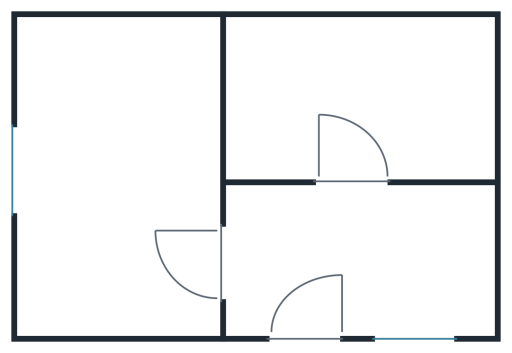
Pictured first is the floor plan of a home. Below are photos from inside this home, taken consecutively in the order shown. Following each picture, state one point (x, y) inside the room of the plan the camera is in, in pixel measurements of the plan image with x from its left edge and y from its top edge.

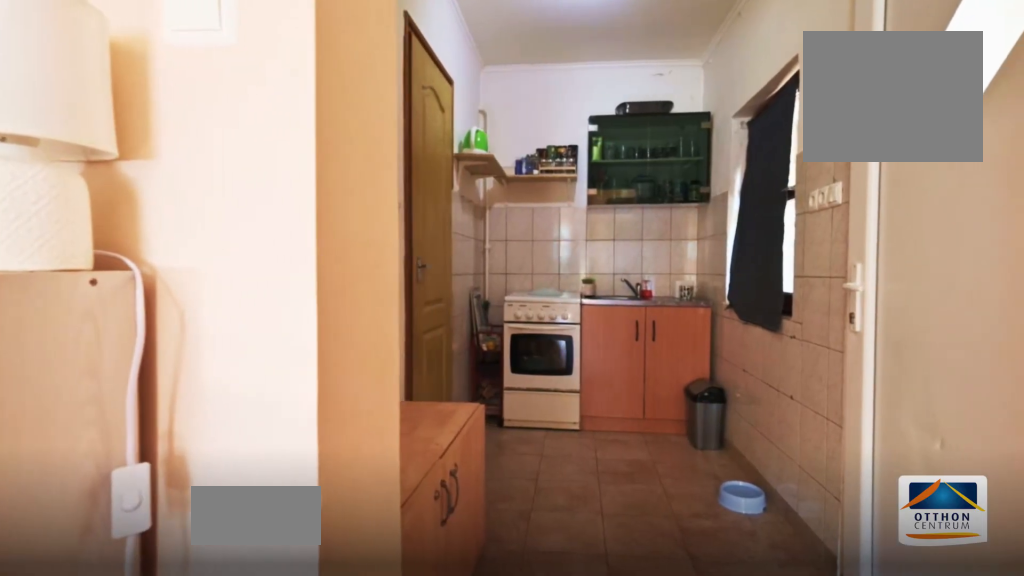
(359, 263)
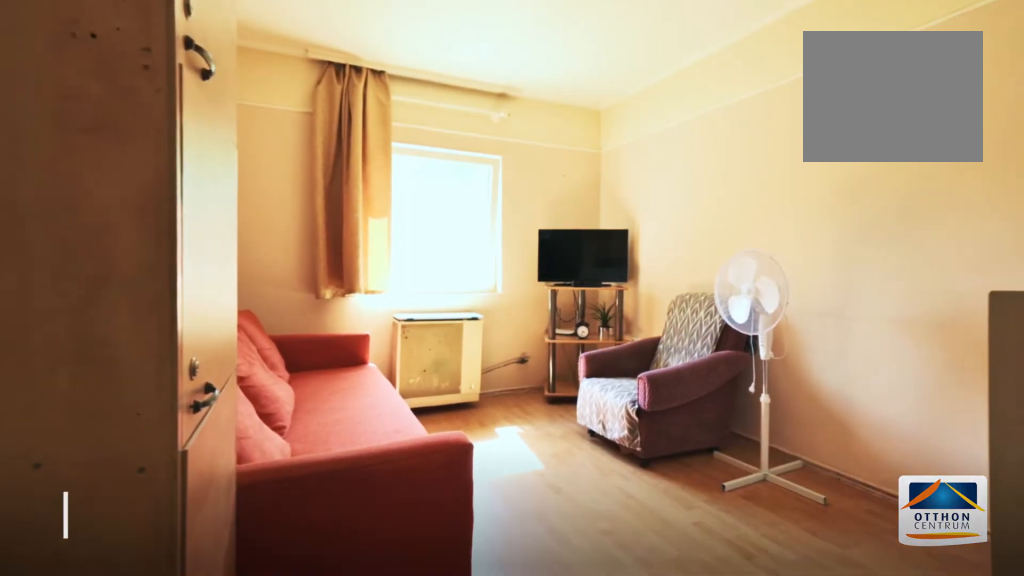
(115, 210)
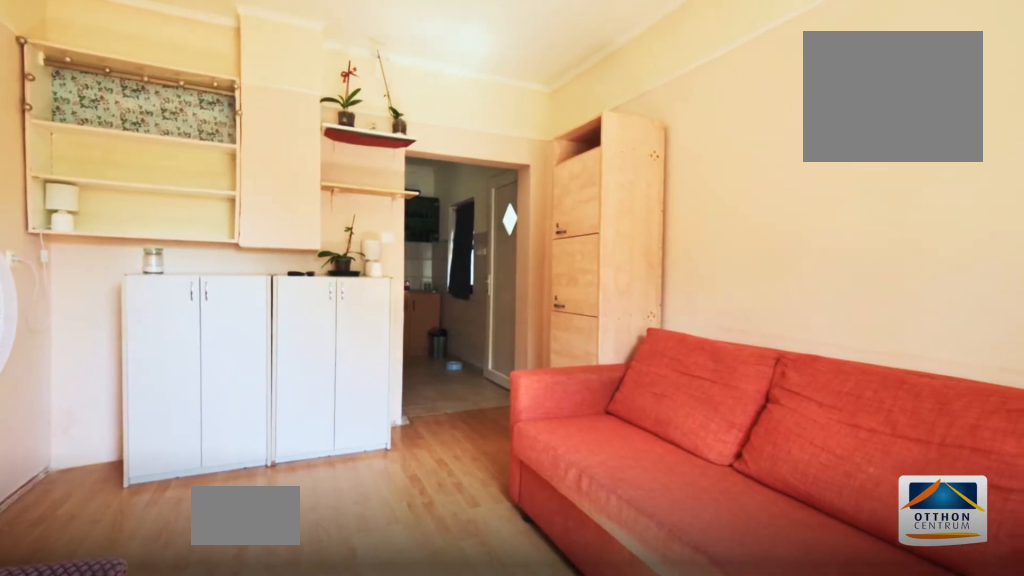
(114, 211)
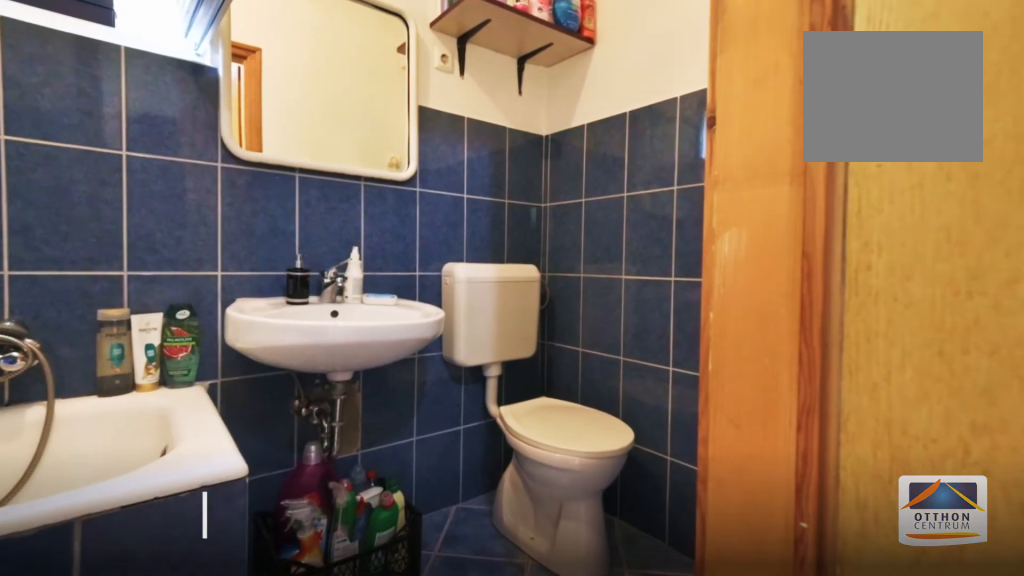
(392, 84)
